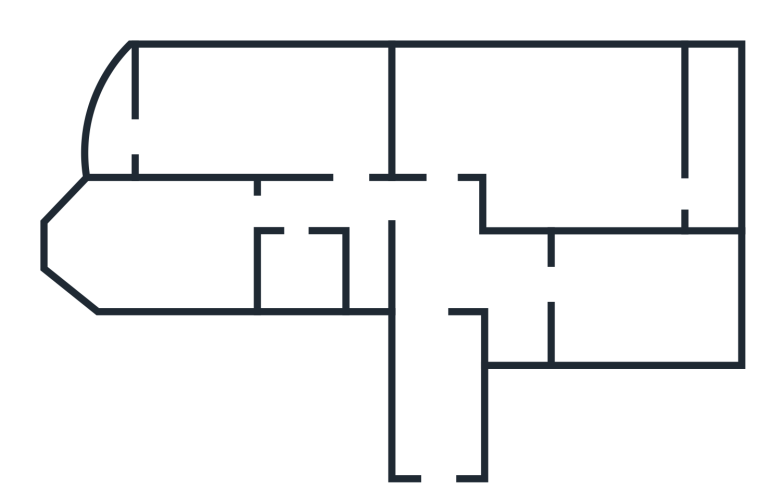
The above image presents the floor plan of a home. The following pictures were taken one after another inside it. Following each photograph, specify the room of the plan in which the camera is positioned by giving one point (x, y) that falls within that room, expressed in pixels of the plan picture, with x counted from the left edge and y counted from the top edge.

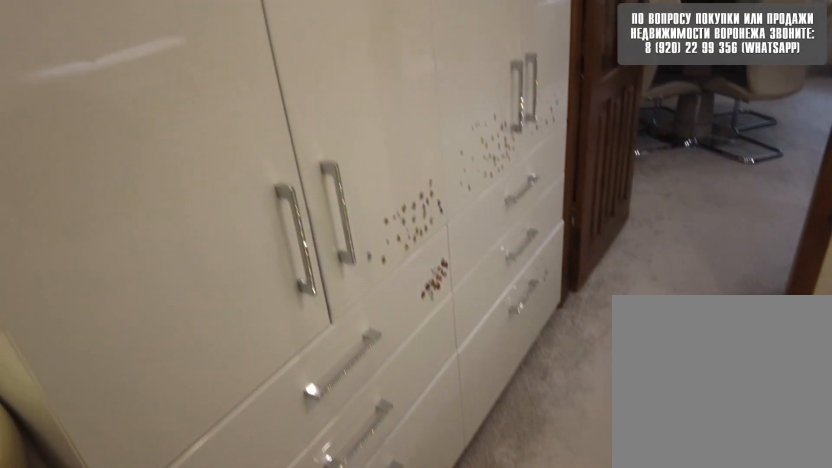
(525, 287)
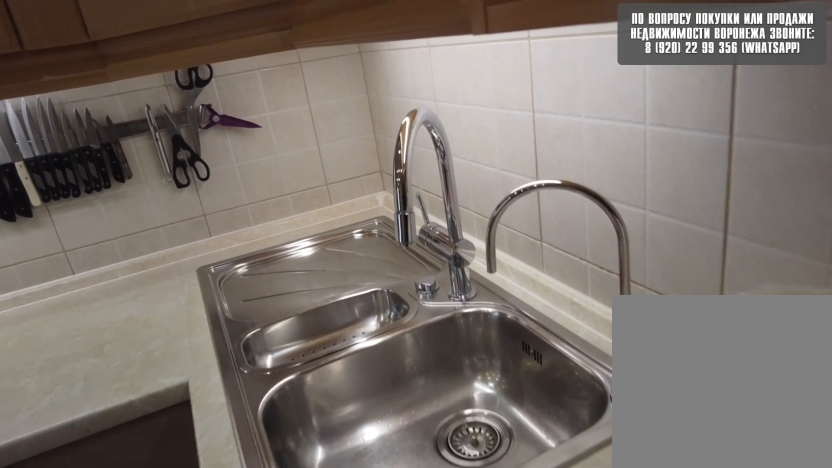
(614, 299)
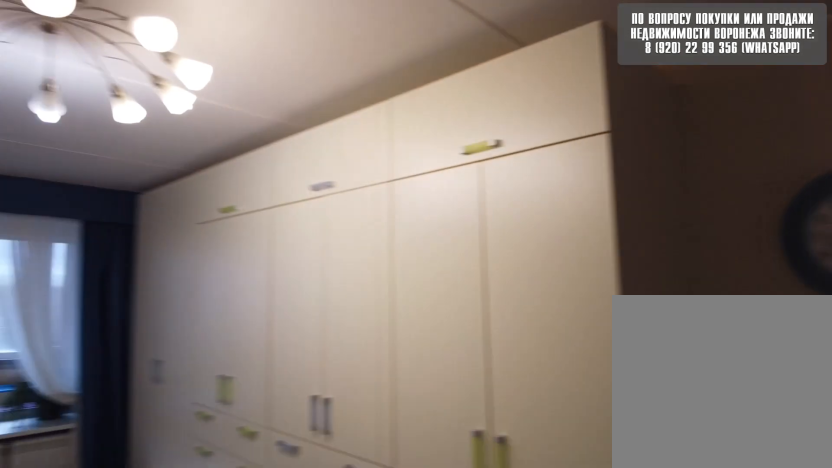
(315, 121)
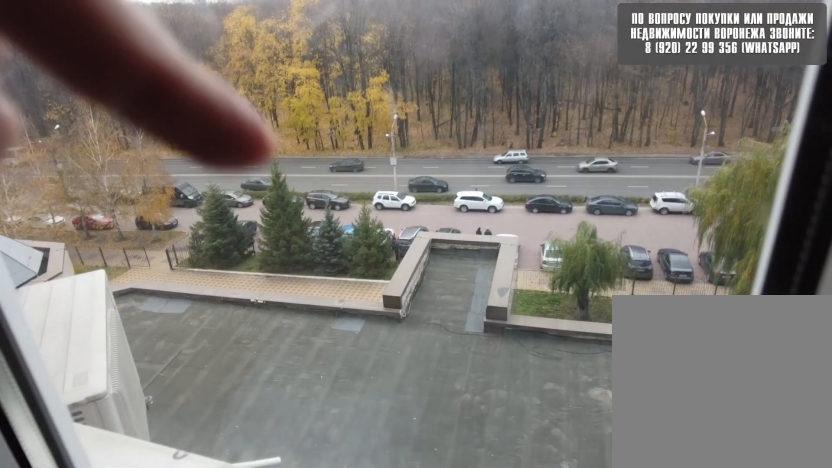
(119, 127)
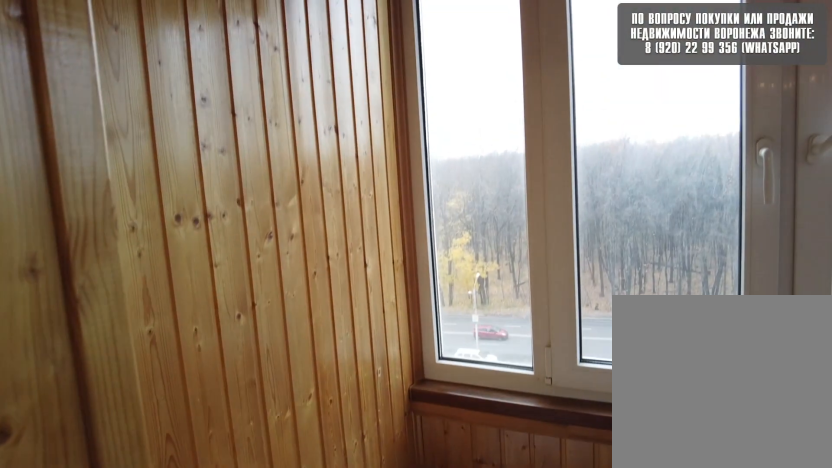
(119, 127)
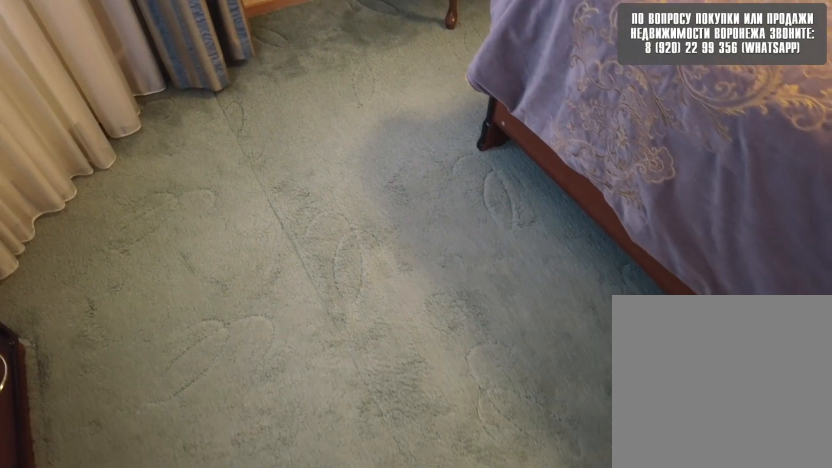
(178, 238)
